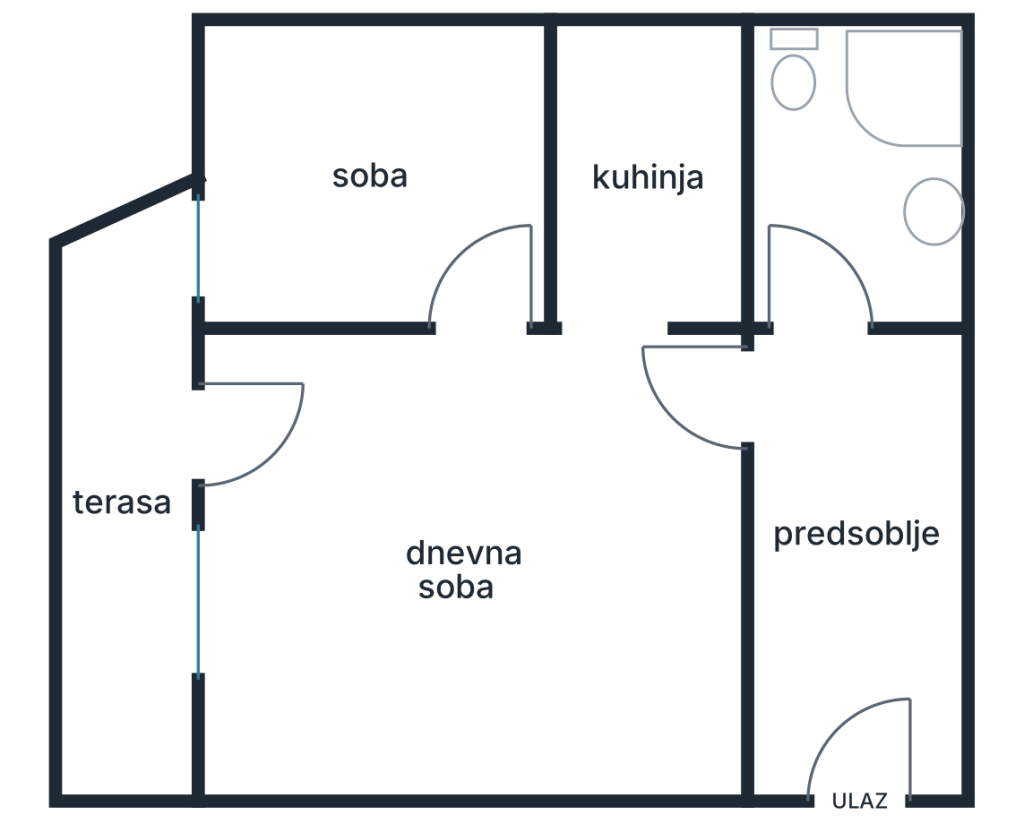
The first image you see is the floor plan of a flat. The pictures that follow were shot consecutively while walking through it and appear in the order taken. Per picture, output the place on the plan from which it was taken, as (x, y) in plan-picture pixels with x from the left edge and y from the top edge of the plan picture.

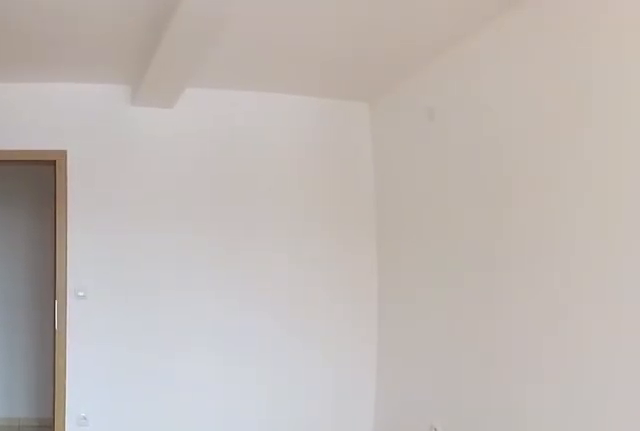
(202, 425)
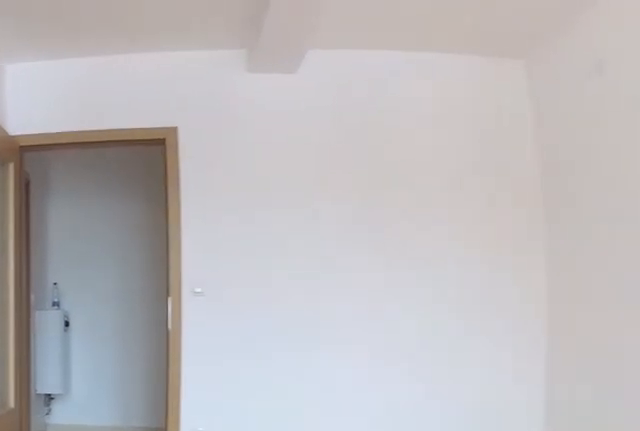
(276, 426)
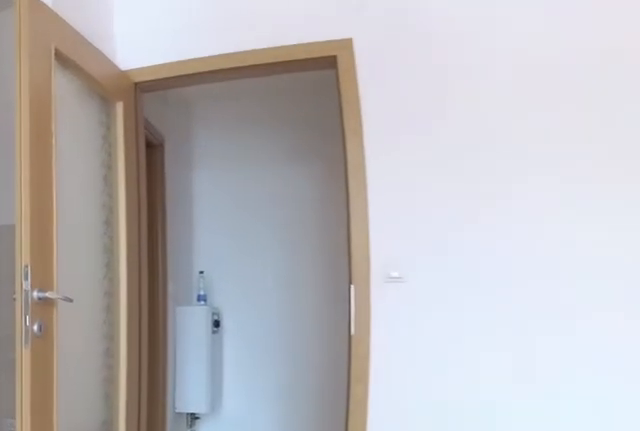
(401, 425)
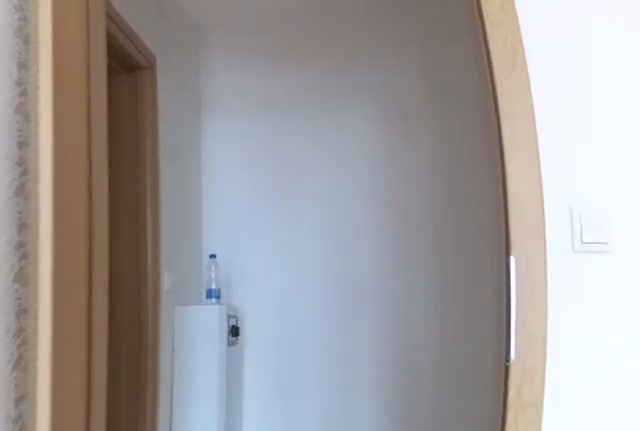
(548, 425)
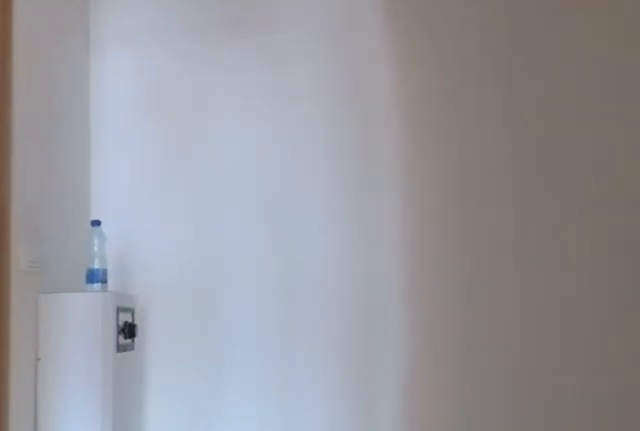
(645, 425)
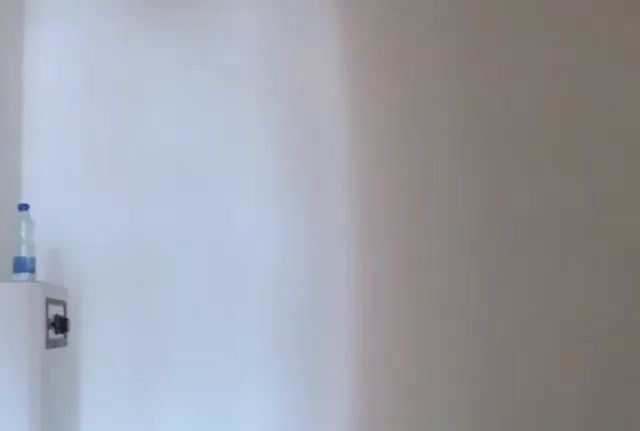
(669, 424)
